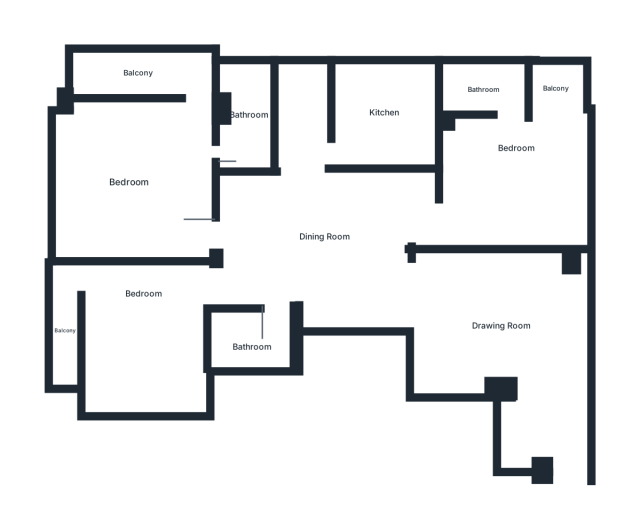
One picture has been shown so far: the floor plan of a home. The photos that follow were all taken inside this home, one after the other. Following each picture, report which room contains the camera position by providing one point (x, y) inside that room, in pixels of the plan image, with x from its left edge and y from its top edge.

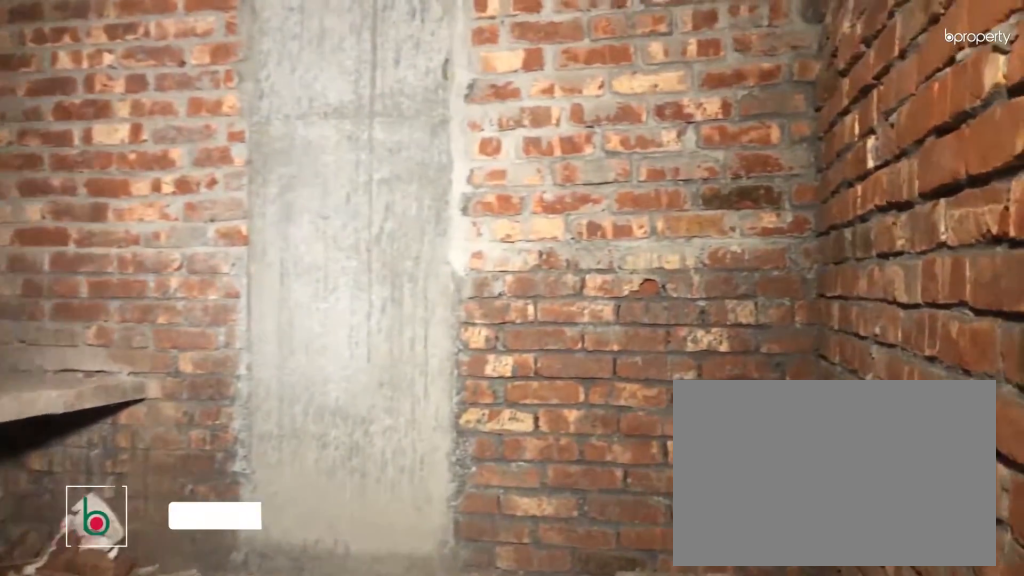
(387, 113)
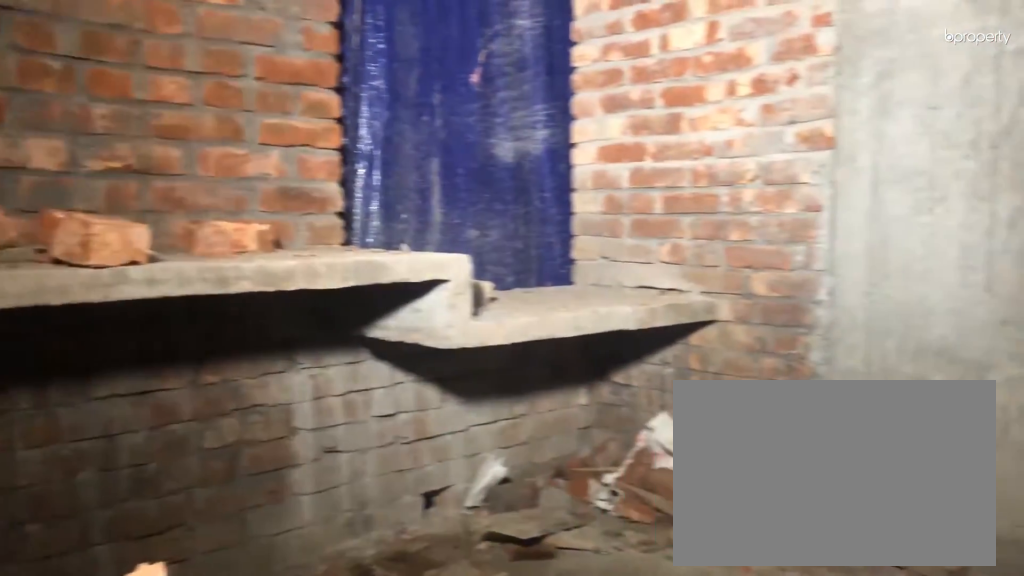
(387, 114)
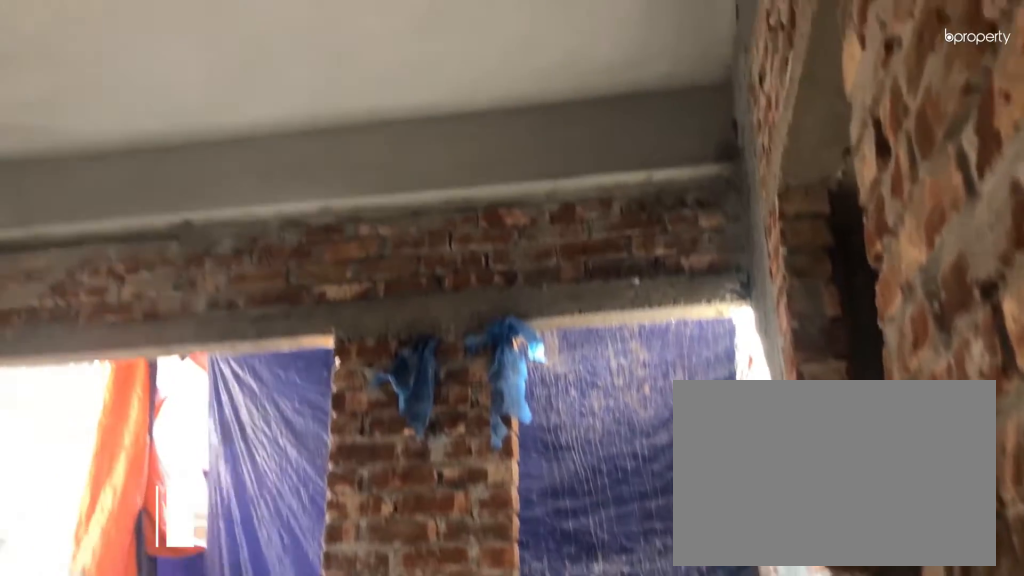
(128, 180)
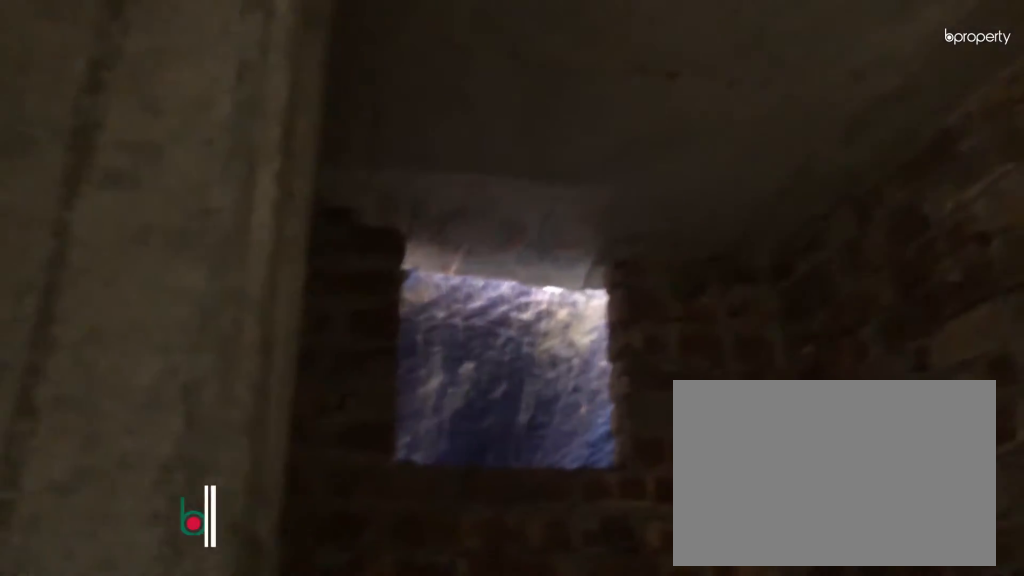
(245, 113)
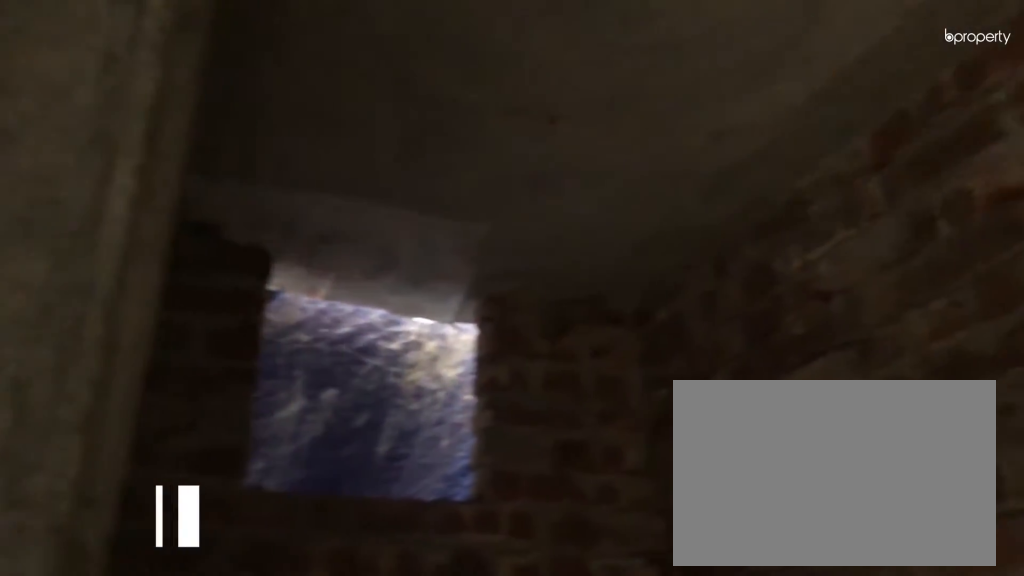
(245, 113)
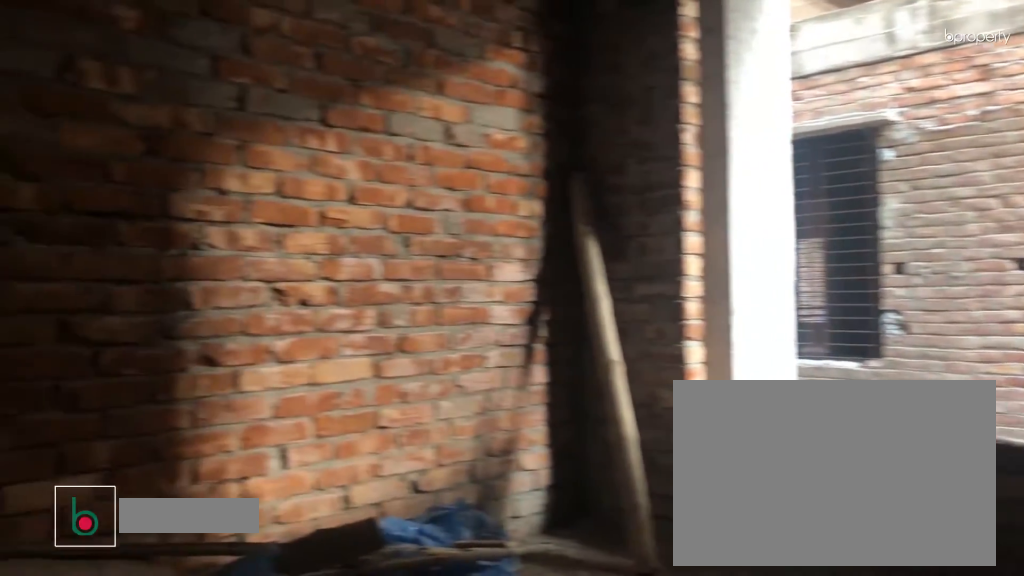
(141, 342)
